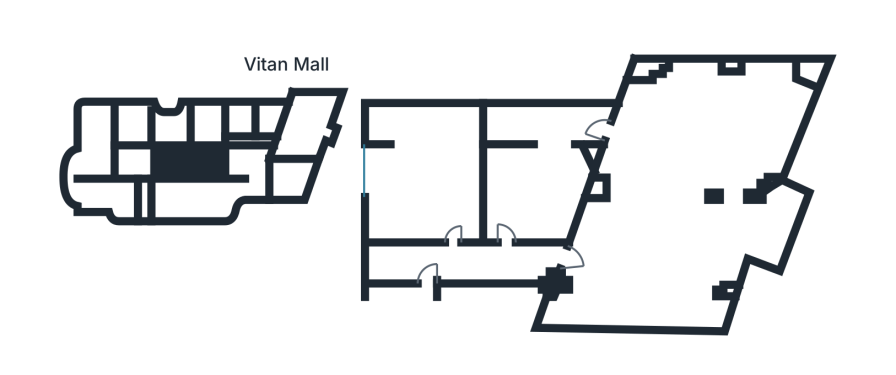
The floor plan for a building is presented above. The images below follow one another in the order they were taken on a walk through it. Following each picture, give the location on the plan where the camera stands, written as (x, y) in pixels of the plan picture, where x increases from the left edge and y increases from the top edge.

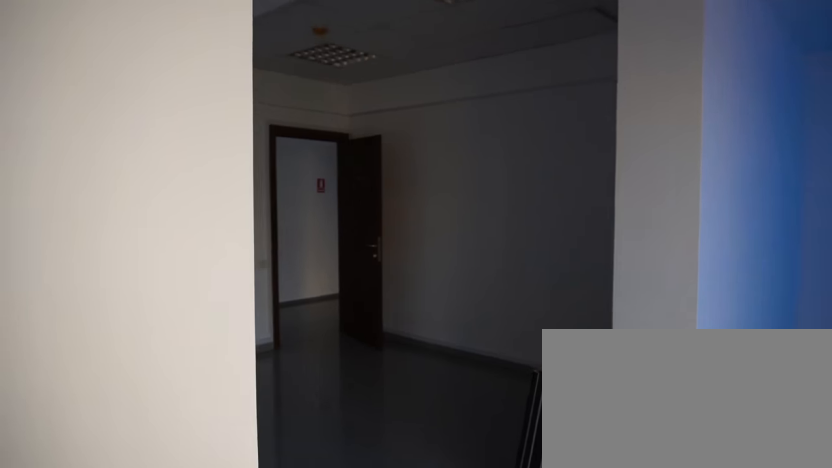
(558, 124)
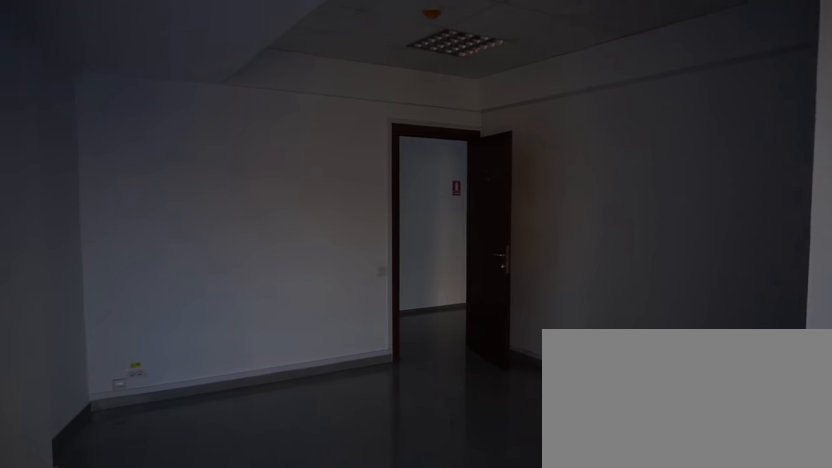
(557, 155)
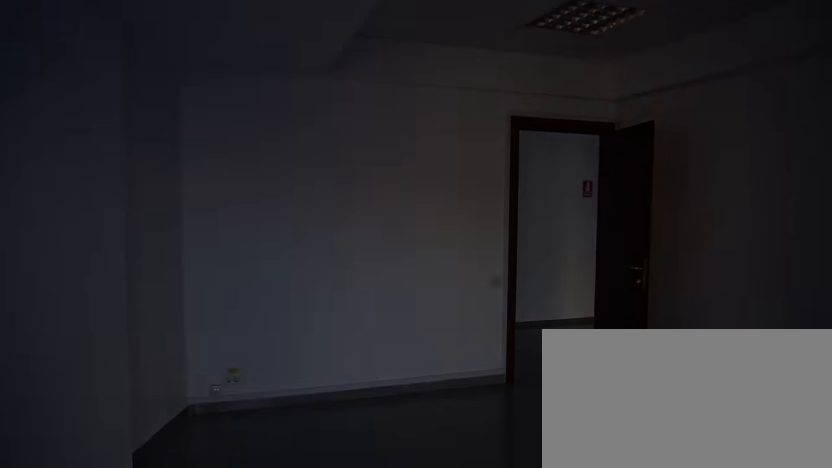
(557, 168)
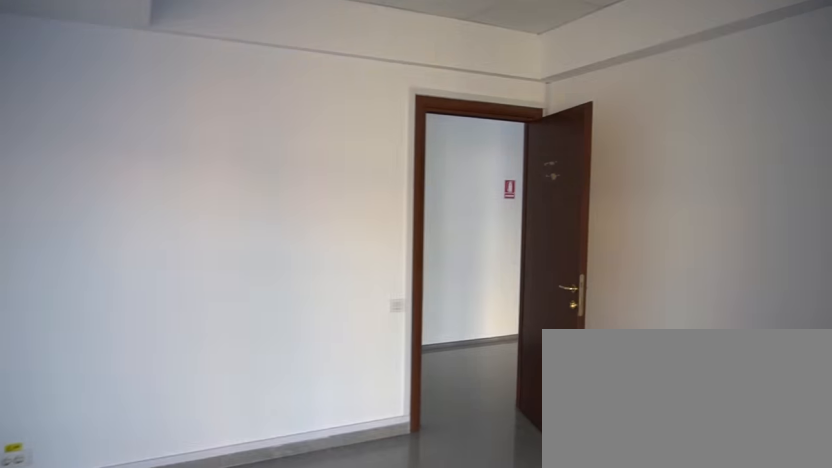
(525, 215)
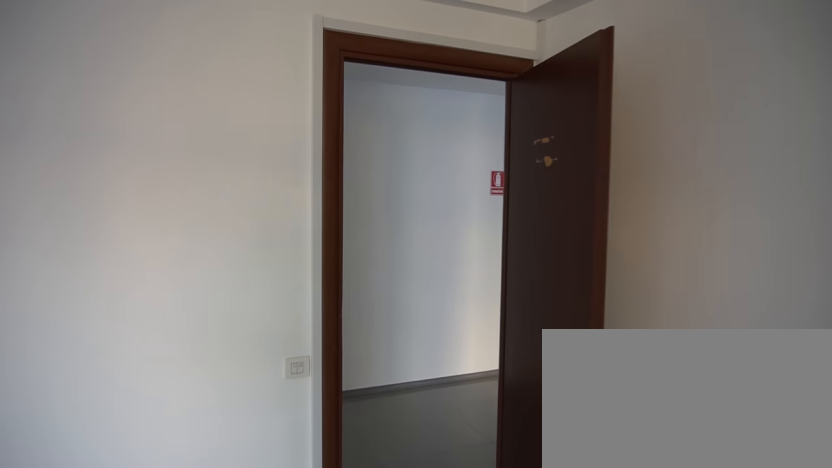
(505, 245)
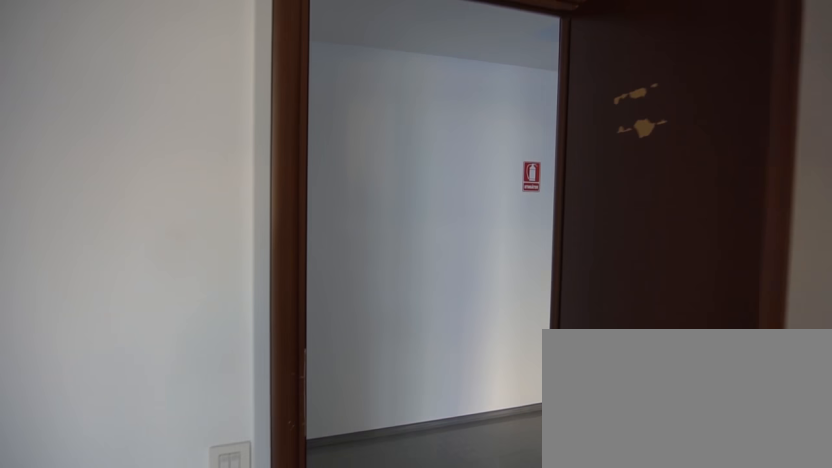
(504, 252)
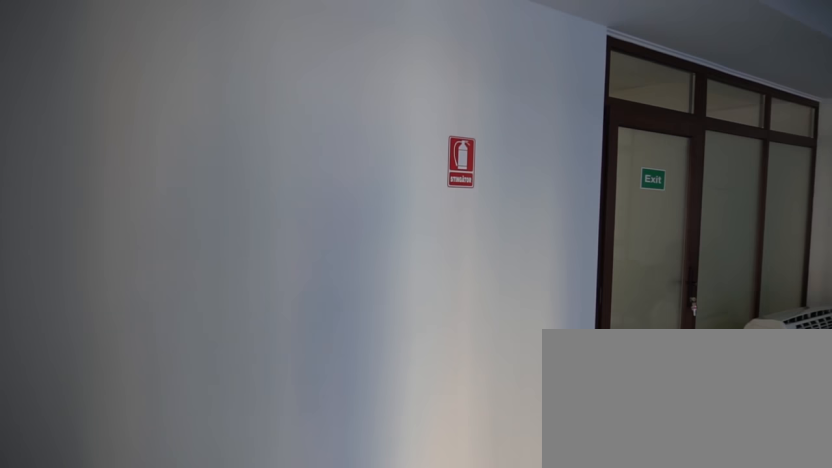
(504, 252)
